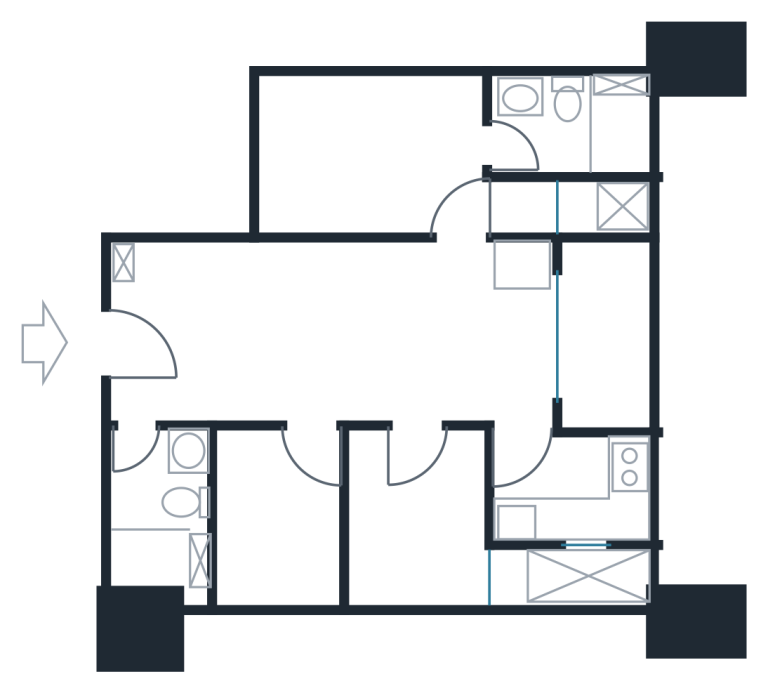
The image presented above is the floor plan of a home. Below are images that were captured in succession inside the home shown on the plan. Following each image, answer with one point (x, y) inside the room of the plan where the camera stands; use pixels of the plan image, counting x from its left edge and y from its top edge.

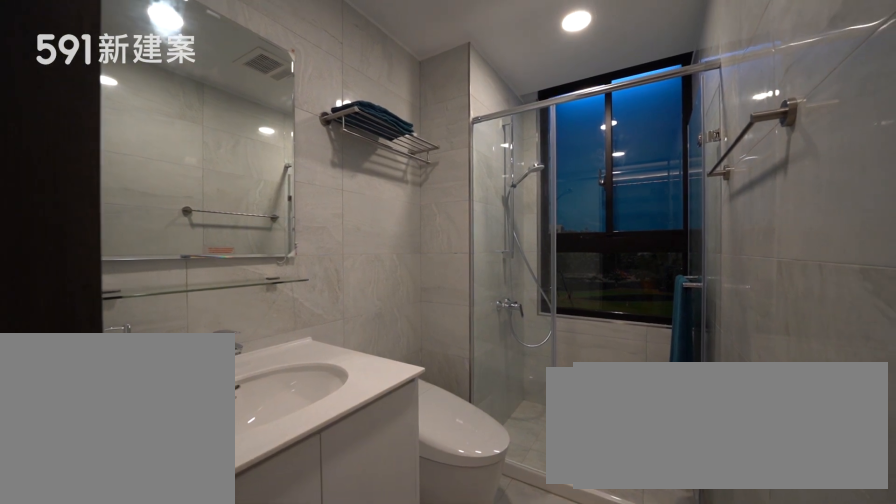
(571, 124)
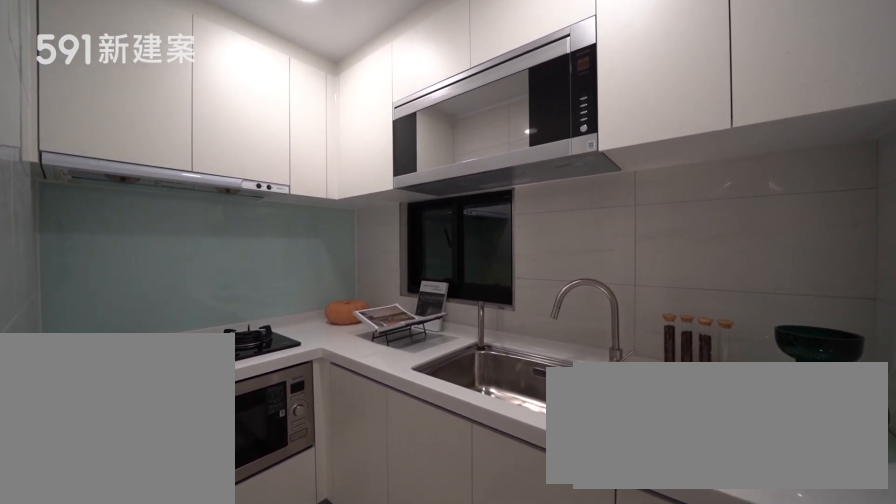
(573, 490)
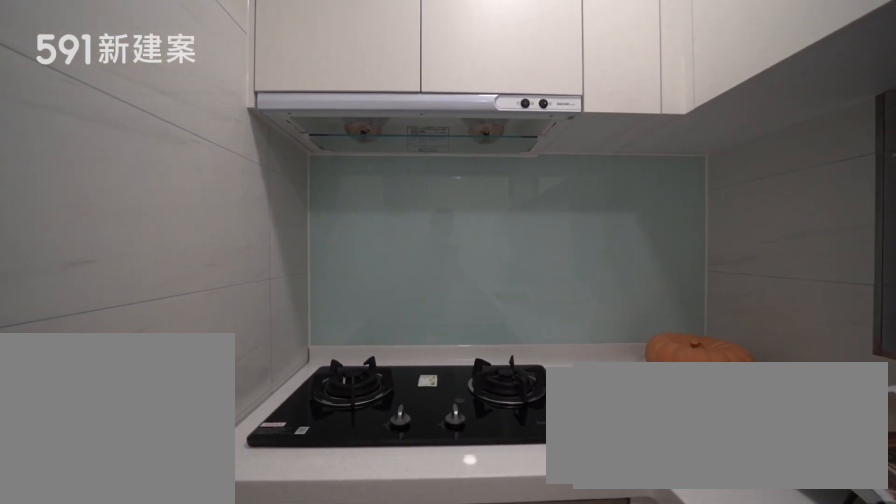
(573, 490)
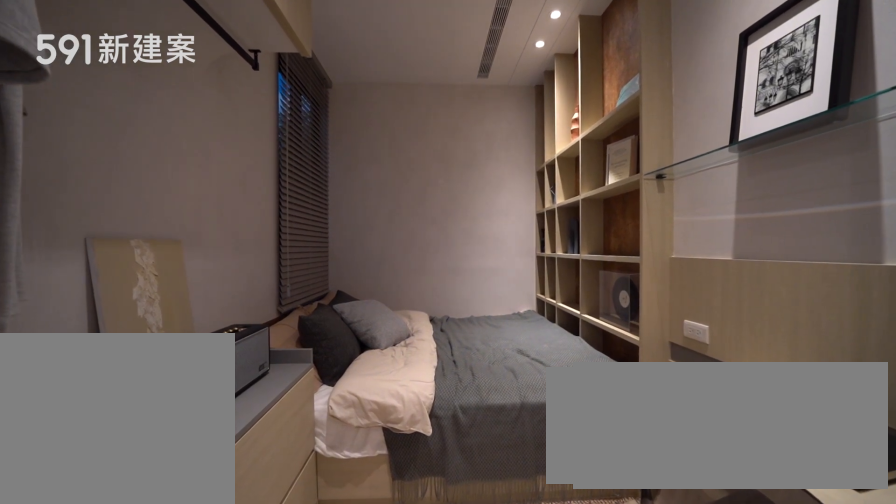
(415, 522)
